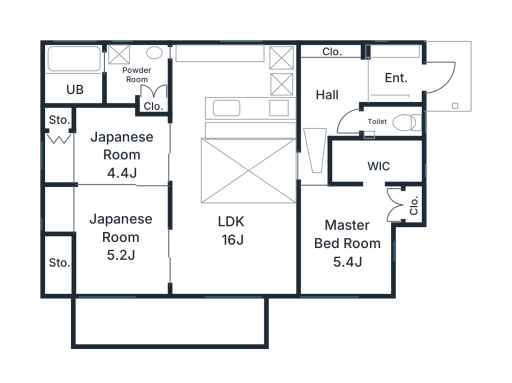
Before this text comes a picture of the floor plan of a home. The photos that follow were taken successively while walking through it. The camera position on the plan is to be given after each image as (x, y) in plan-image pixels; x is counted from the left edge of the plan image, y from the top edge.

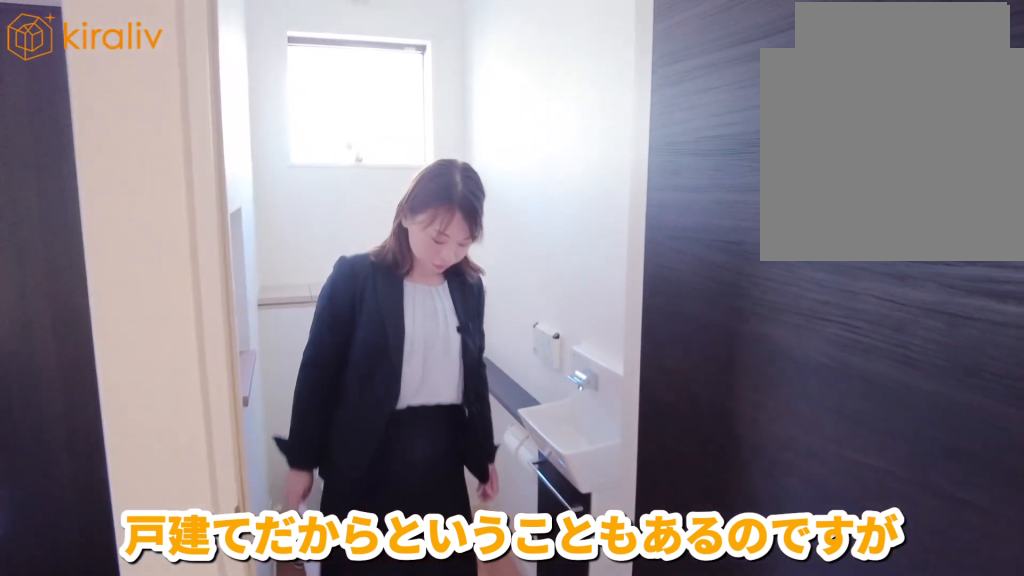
(372, 127)
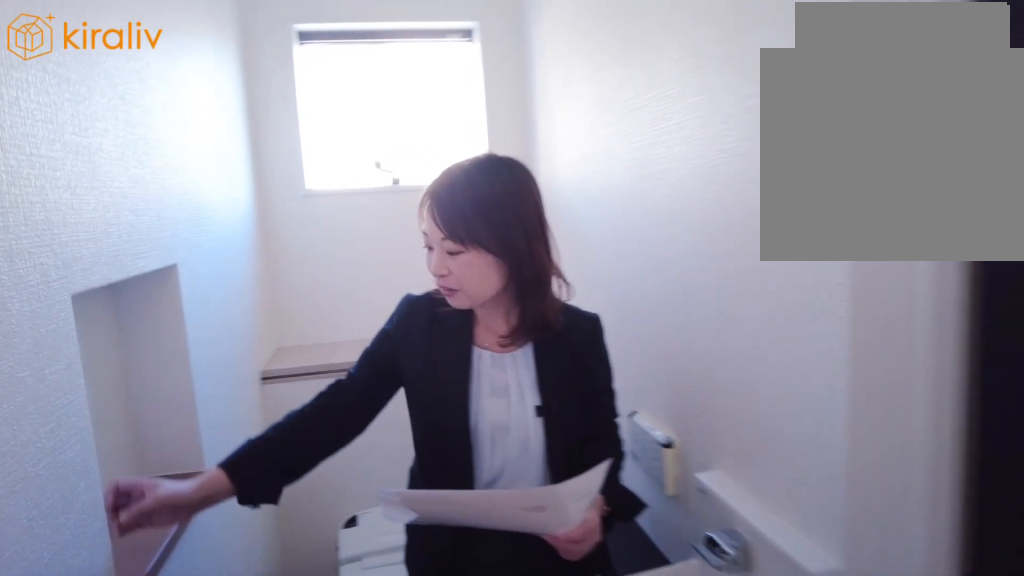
(350, 127)
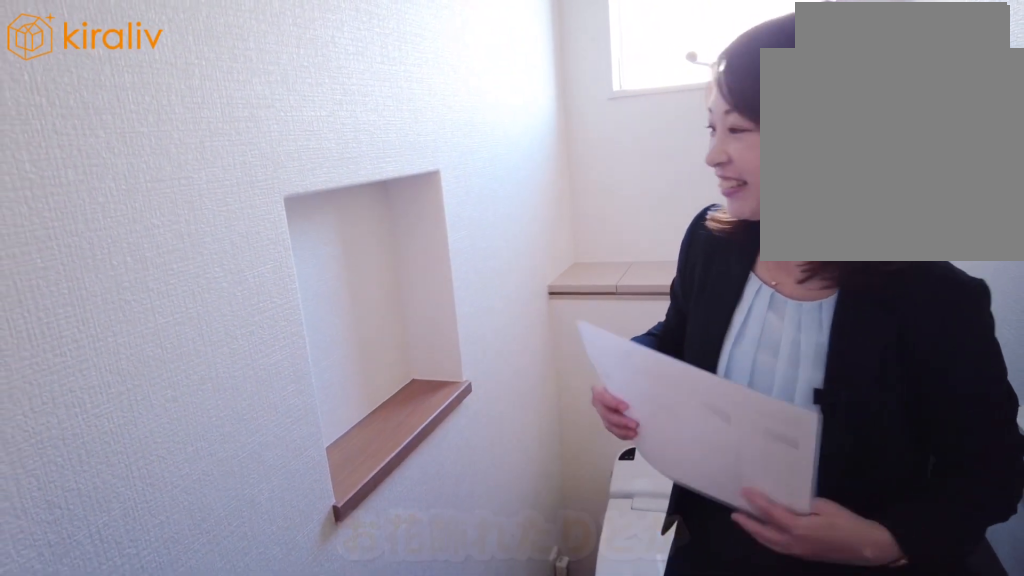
(348, 128)
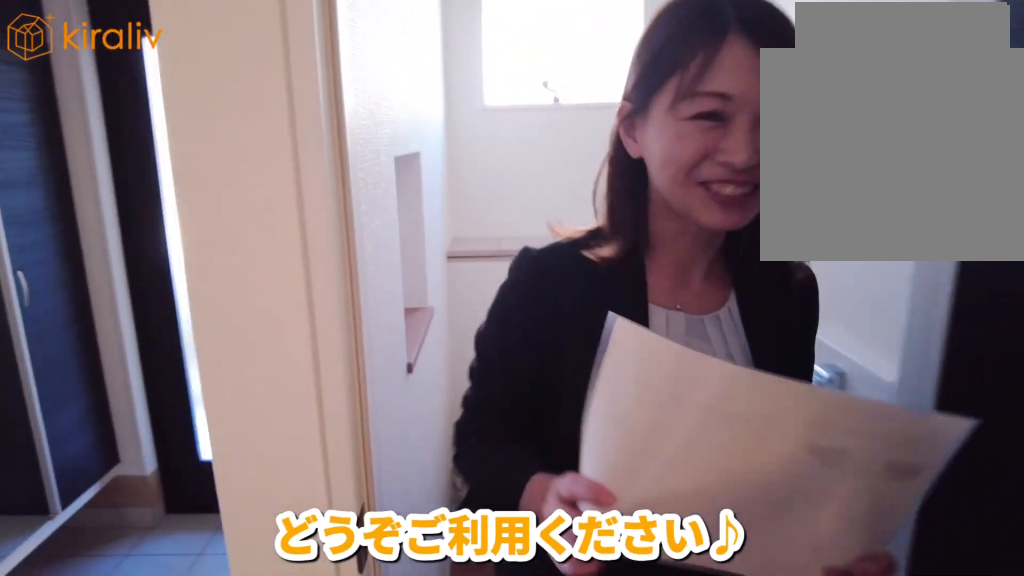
(344, 130)
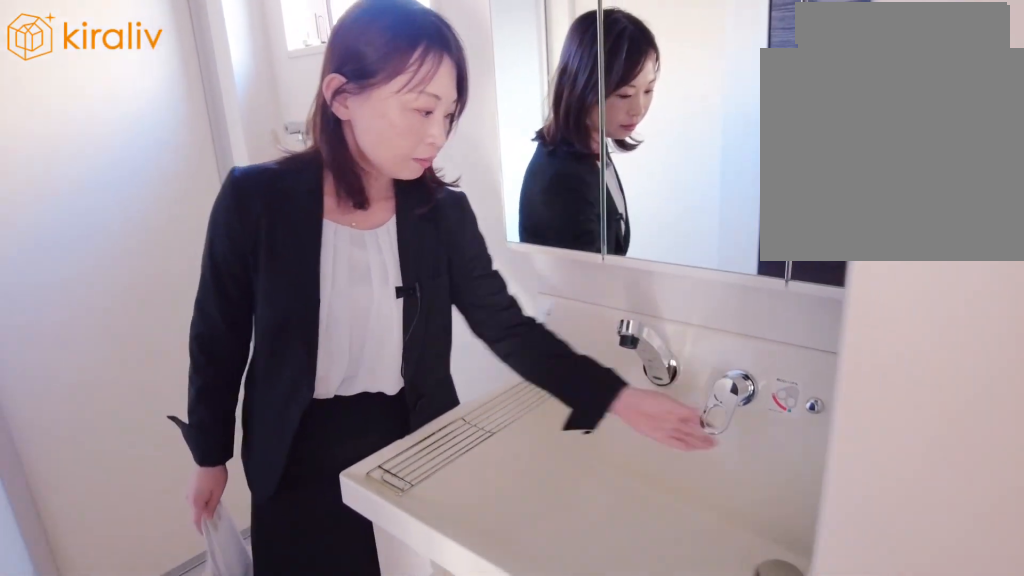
(134, 90)
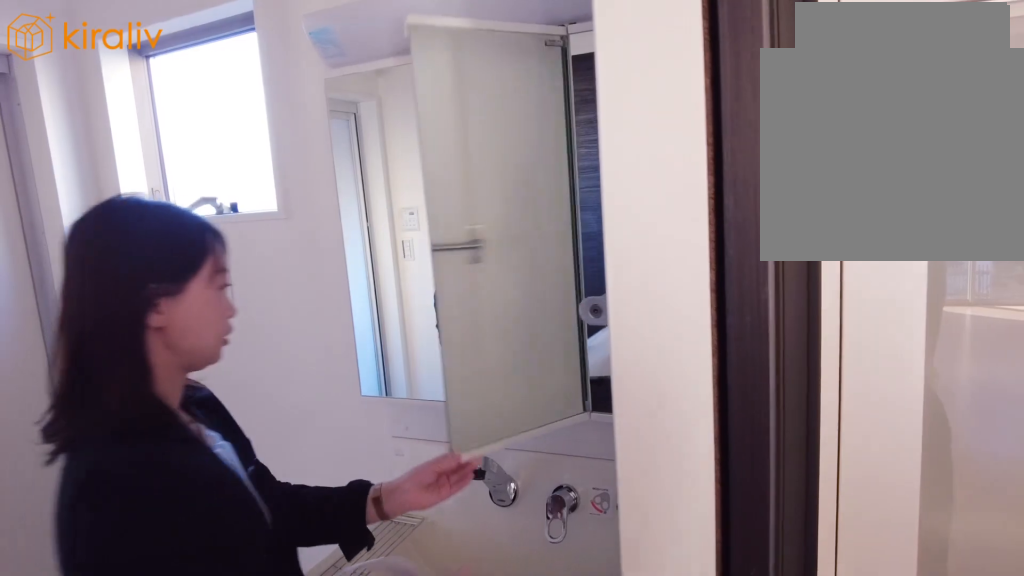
(127, 88)
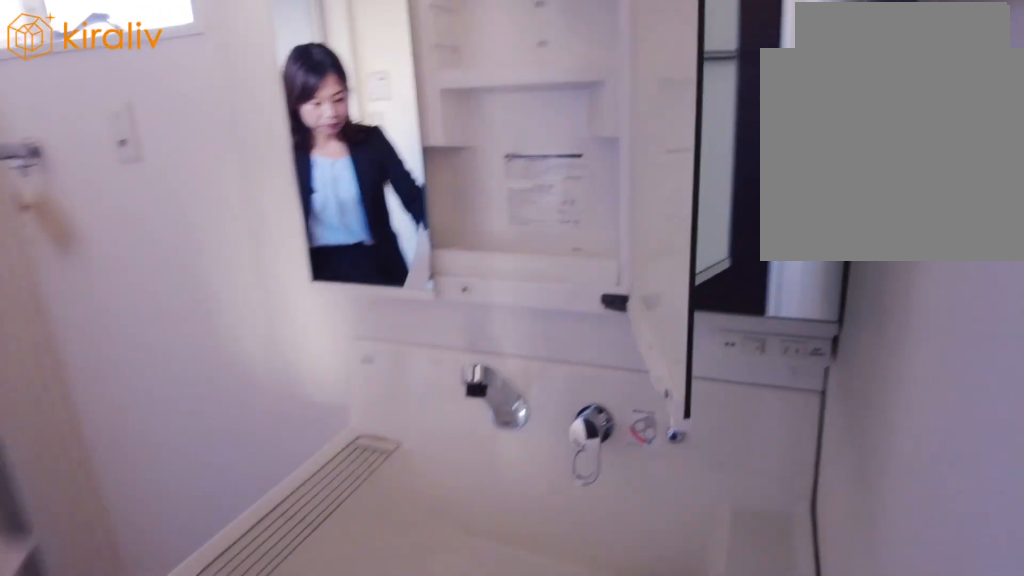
(123, 87)
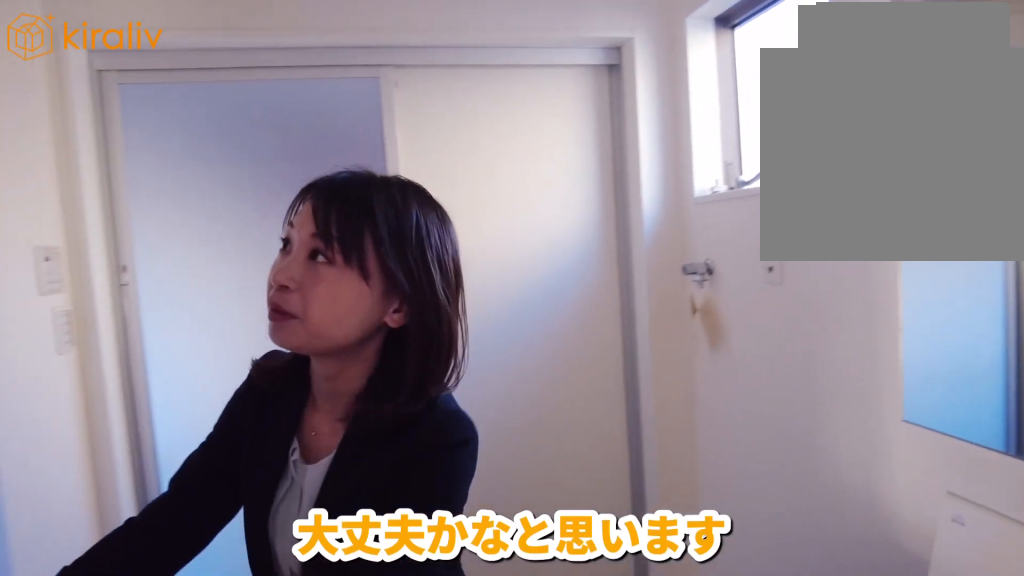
(118, 88)
